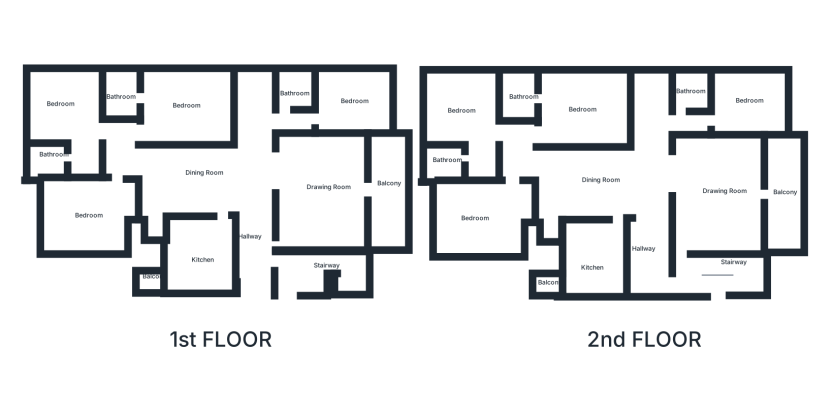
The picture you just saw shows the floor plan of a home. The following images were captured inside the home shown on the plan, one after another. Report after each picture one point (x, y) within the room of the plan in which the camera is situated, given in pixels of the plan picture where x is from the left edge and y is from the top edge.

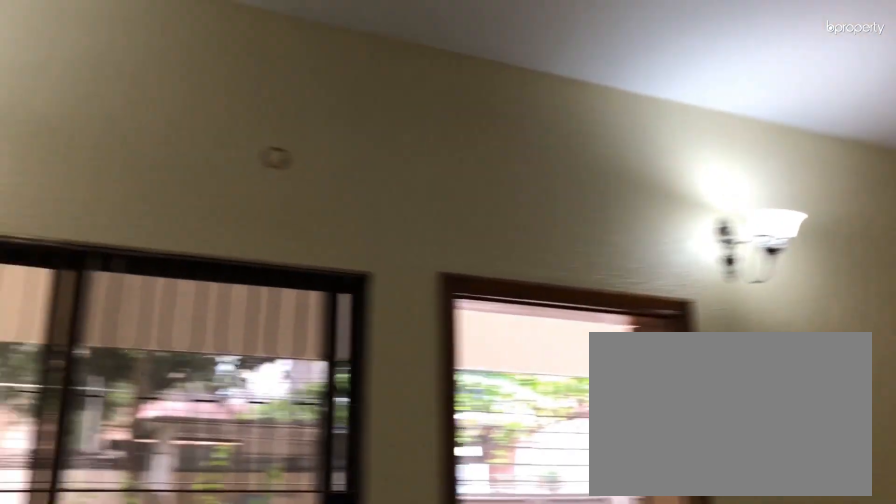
(338, 195)
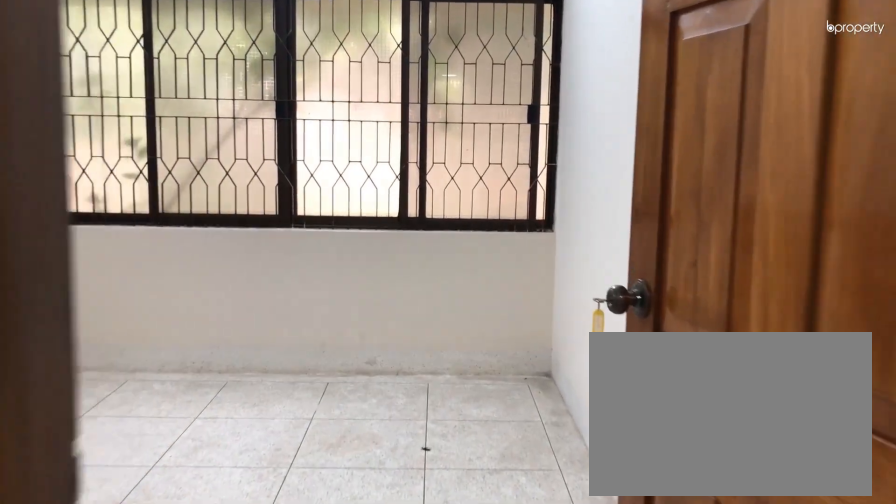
(355, 103)
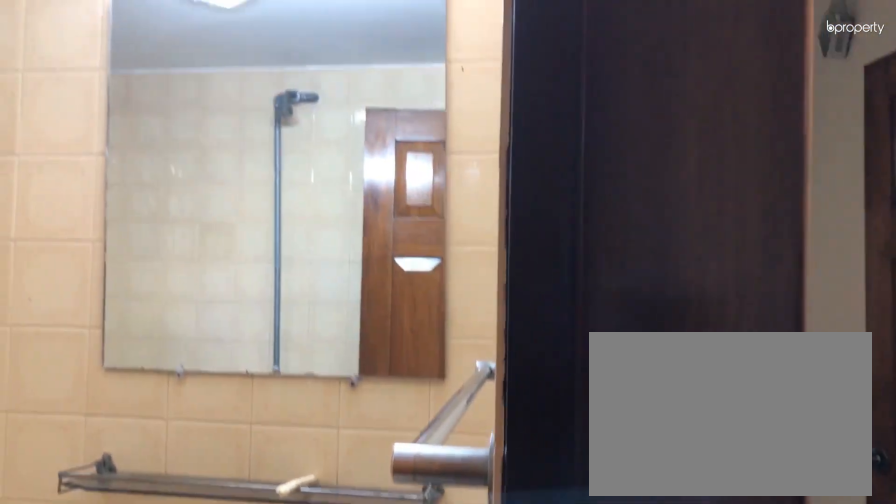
(295, 86)
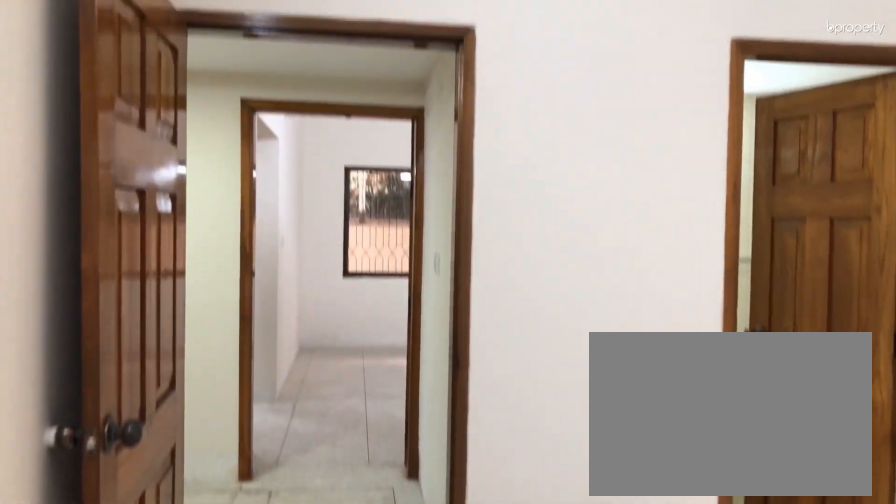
(179, 99)
